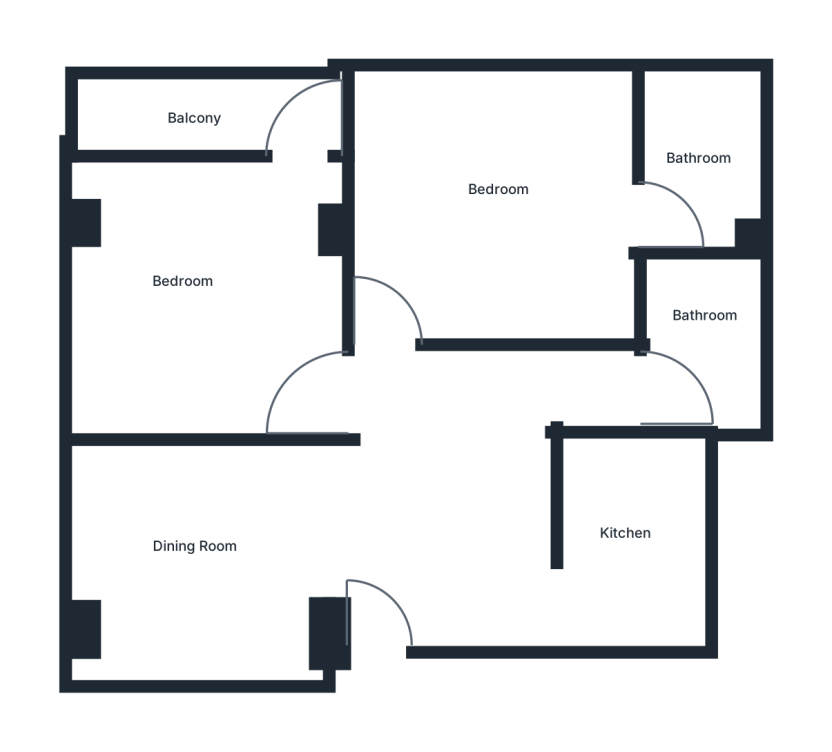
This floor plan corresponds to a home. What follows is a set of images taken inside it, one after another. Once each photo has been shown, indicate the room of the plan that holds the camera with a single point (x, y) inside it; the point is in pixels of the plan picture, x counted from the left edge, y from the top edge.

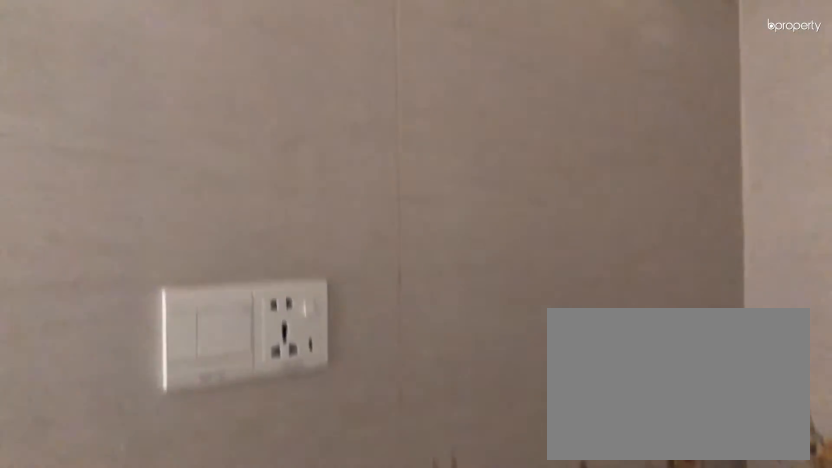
(636, 553)
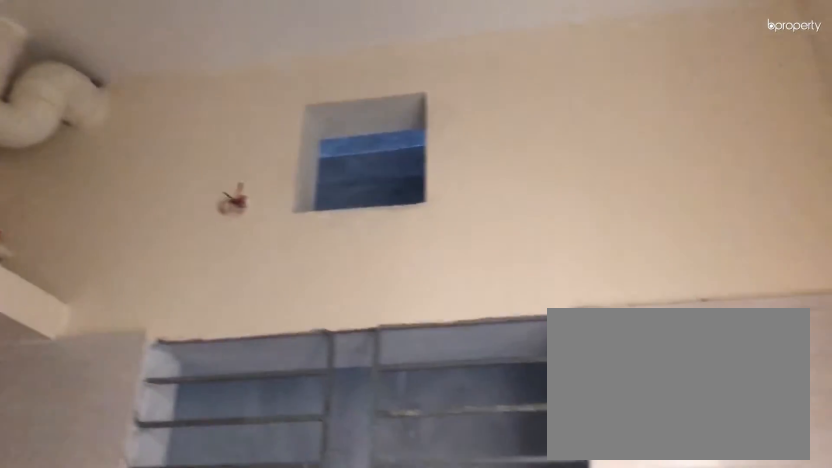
(636, 553)
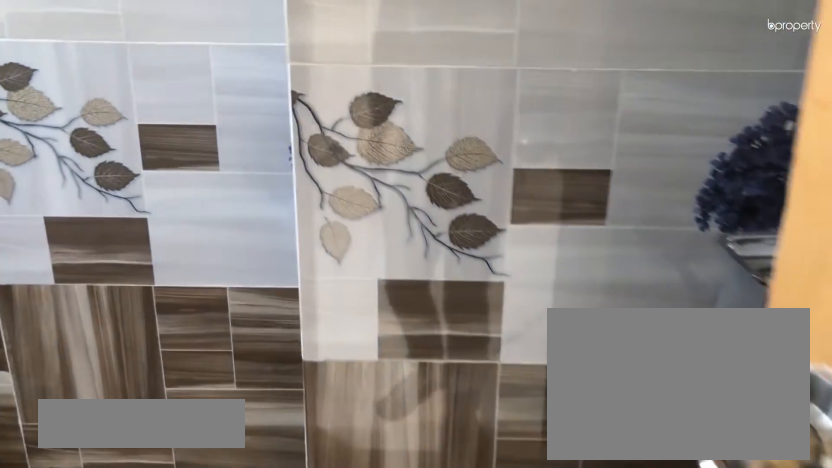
(695, 180)
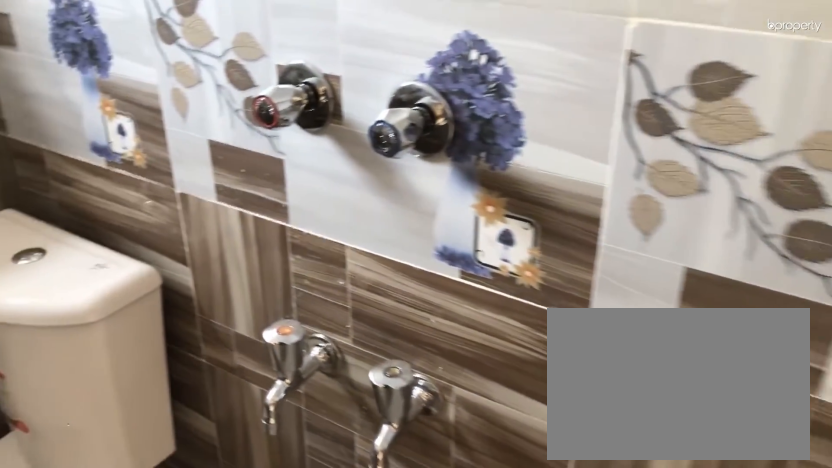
(695, 180)
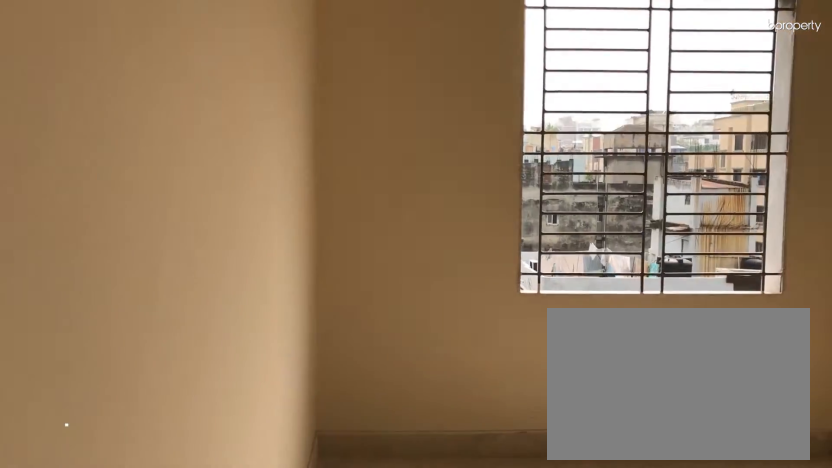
(215, 295)
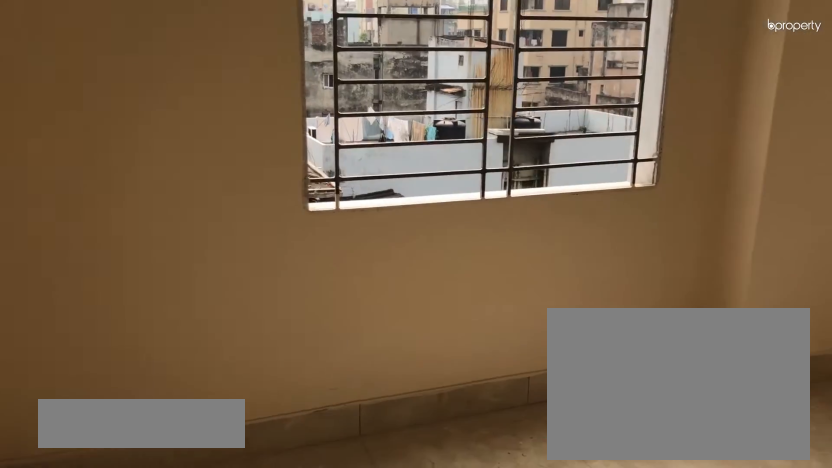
(215, 295)
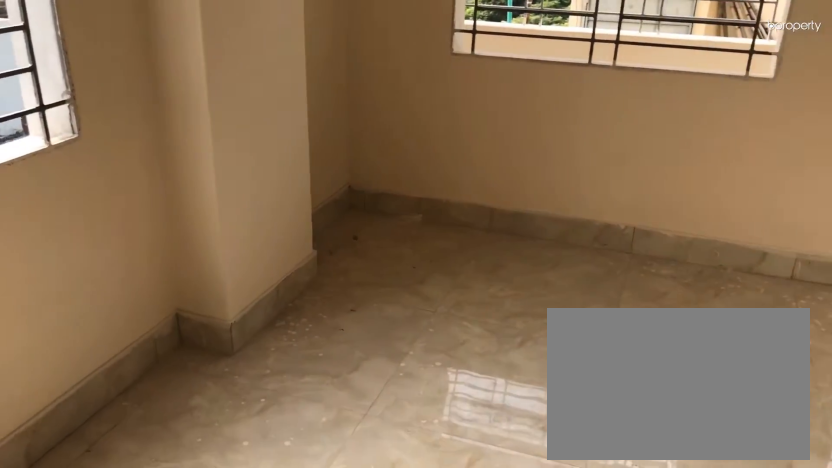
(215, 295)
